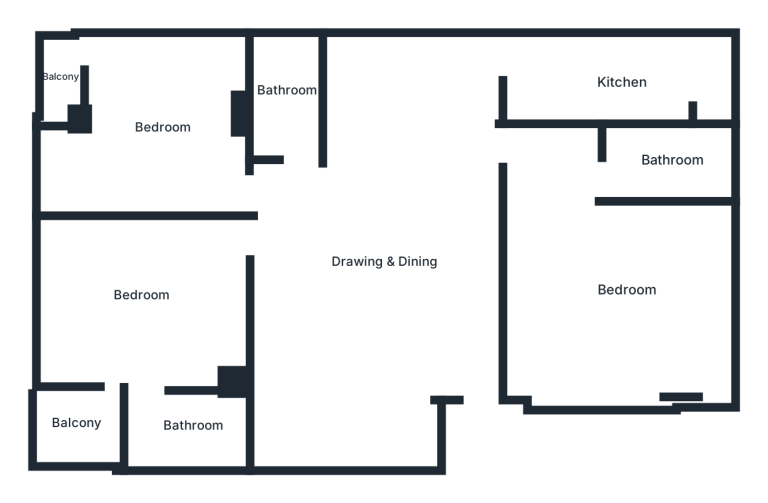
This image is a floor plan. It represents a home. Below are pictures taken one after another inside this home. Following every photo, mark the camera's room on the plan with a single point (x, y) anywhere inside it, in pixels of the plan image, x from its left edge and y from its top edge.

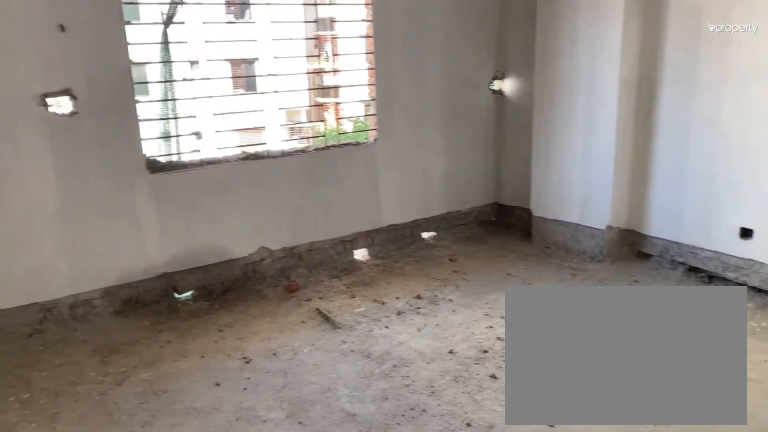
(626, 288)
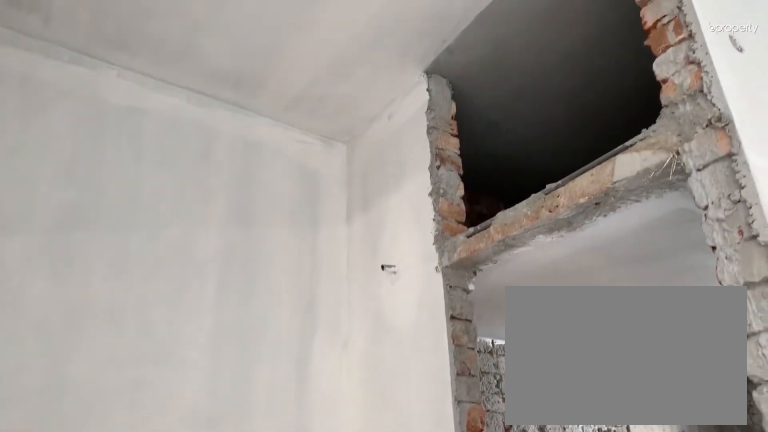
(626, 288)
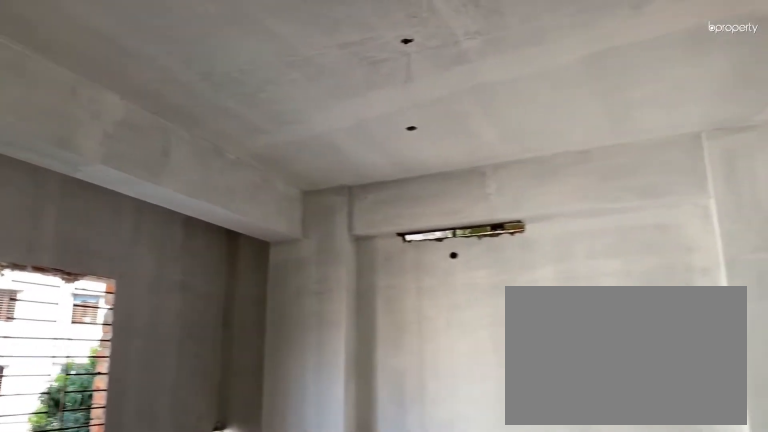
(626, 288)
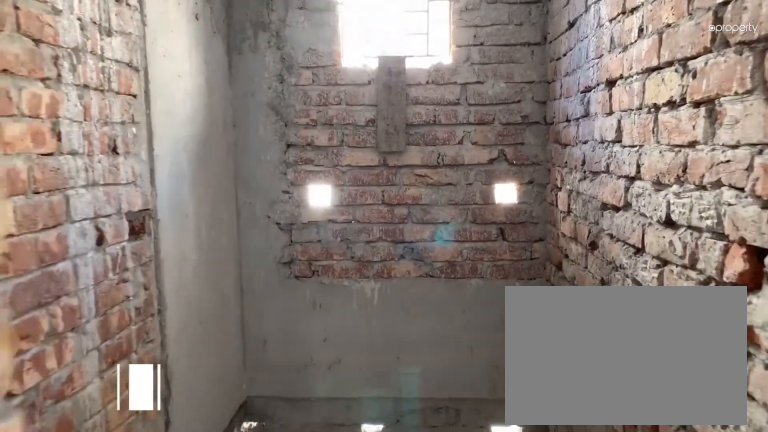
(674, 156)
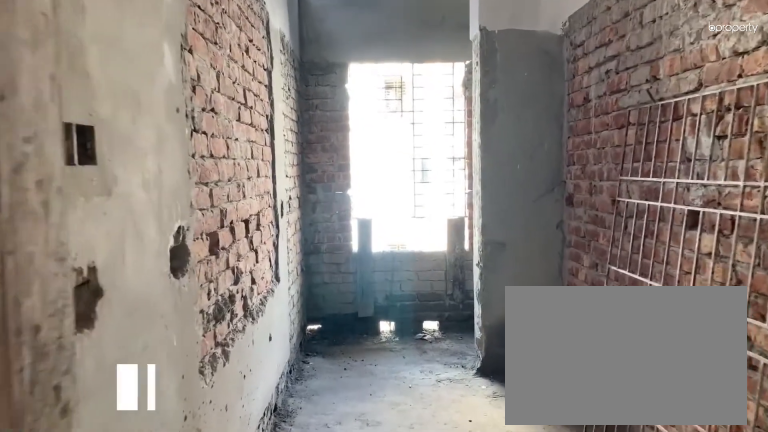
(615, 83)
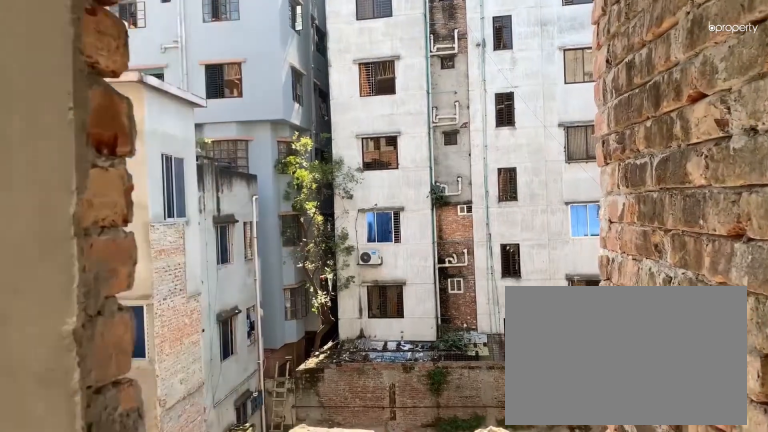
(59, 76)
